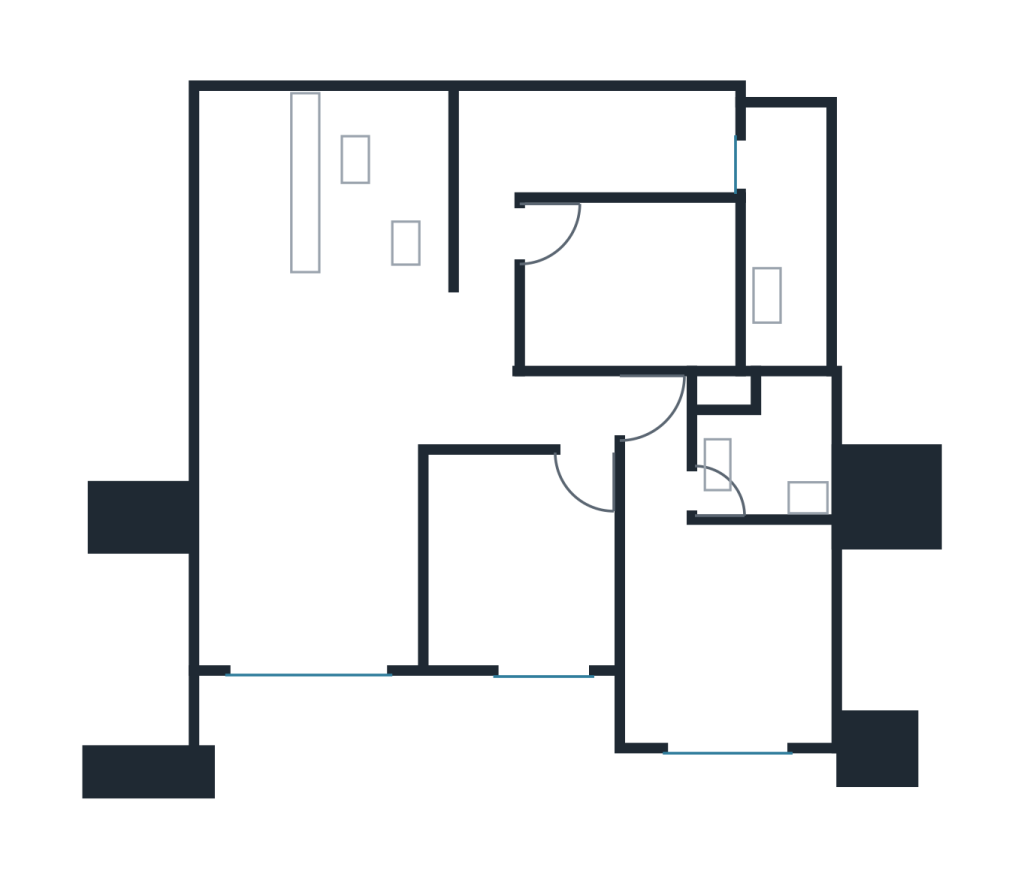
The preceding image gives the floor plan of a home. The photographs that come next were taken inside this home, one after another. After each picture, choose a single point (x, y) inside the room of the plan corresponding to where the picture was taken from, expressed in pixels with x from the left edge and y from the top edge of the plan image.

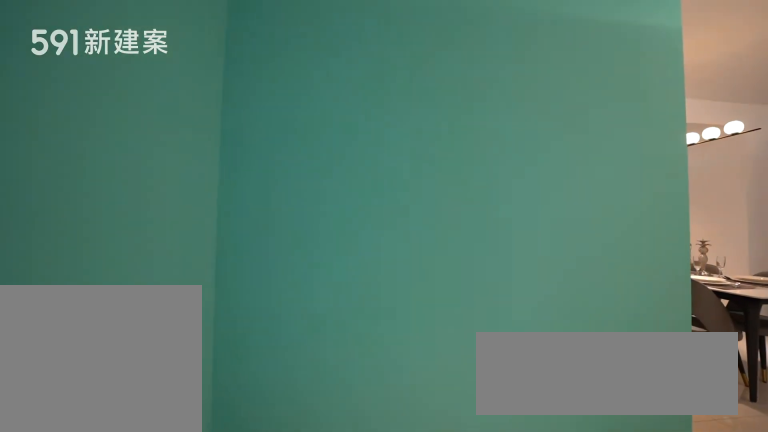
(254, 189)
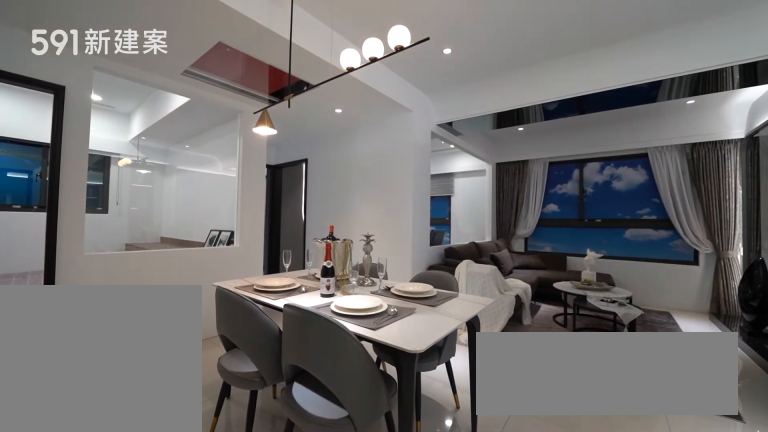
(332, 367)
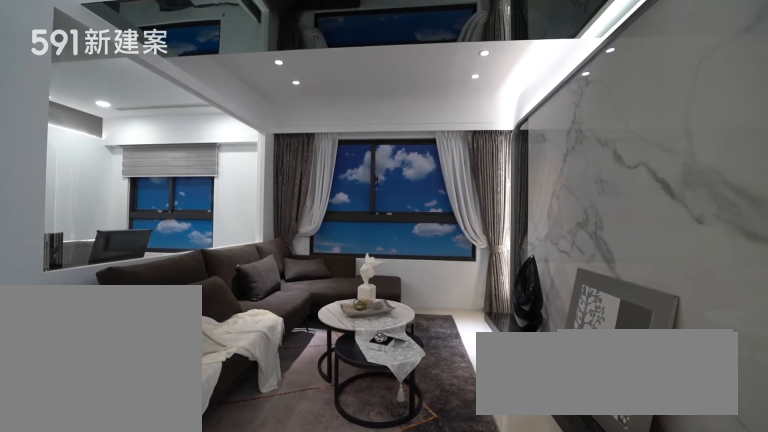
(309, 556)
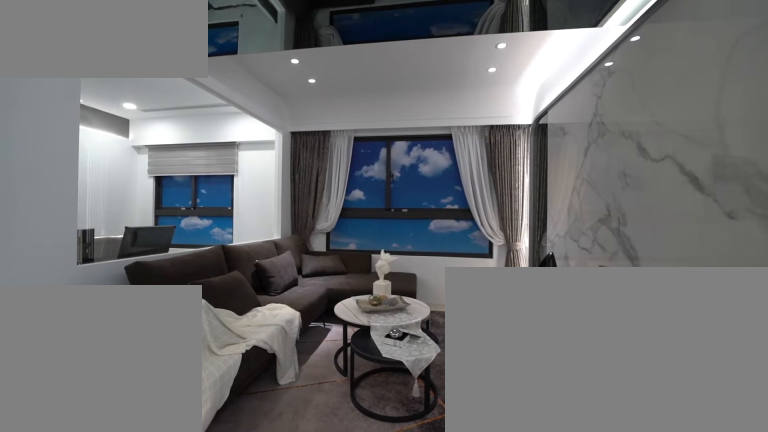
(309, 556)
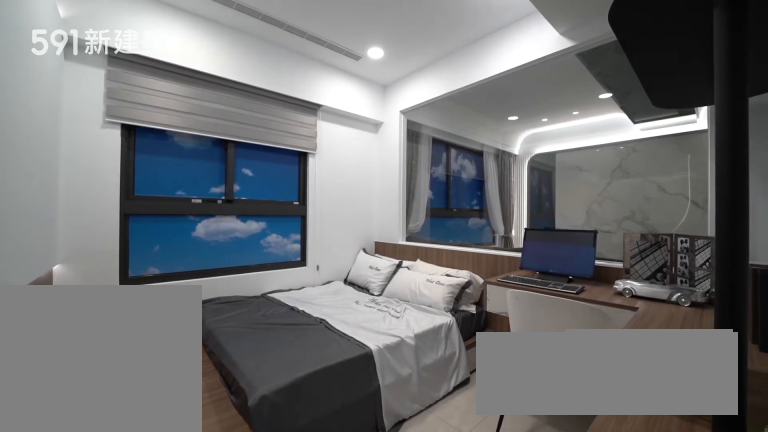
(520, 558)
